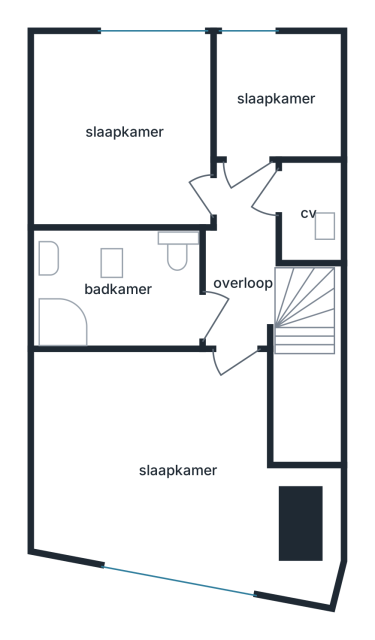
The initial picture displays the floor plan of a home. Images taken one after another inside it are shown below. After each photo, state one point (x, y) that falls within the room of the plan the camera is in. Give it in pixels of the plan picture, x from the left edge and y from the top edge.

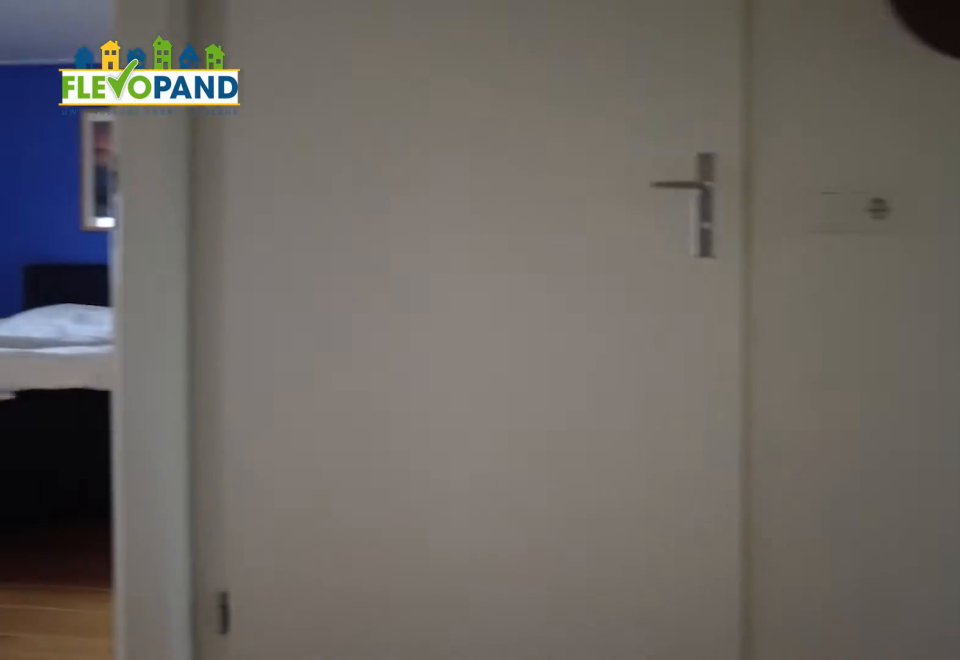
(242, 256)
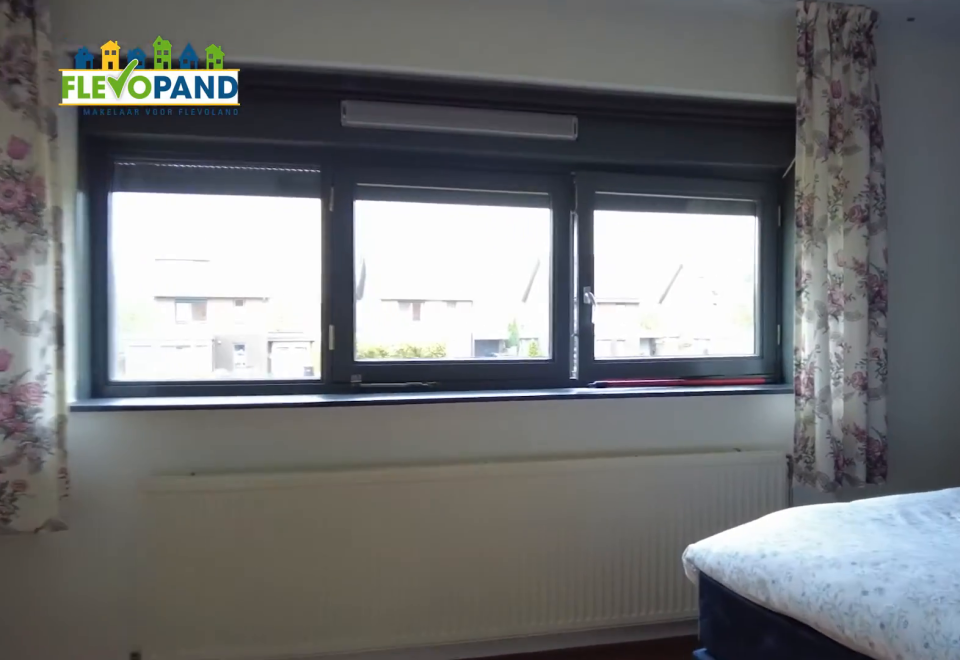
(172, 494)
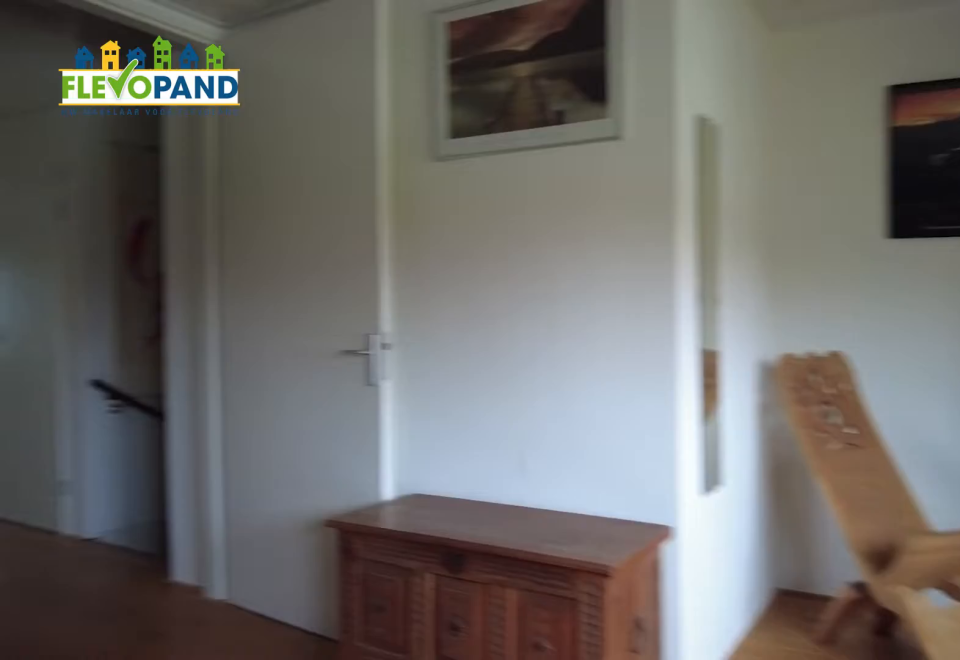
(172, 494)
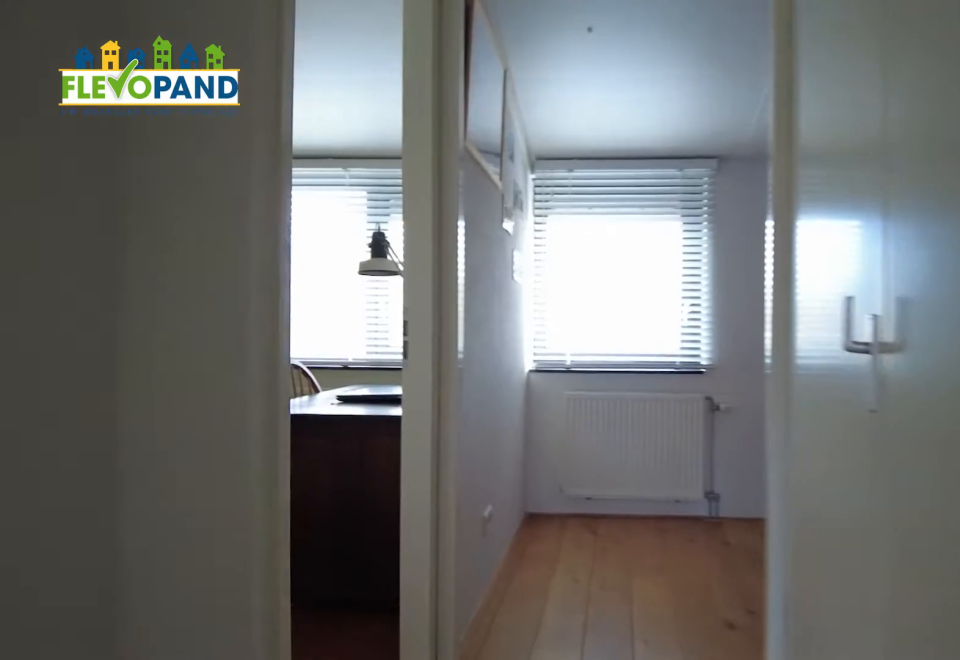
(241, 257)
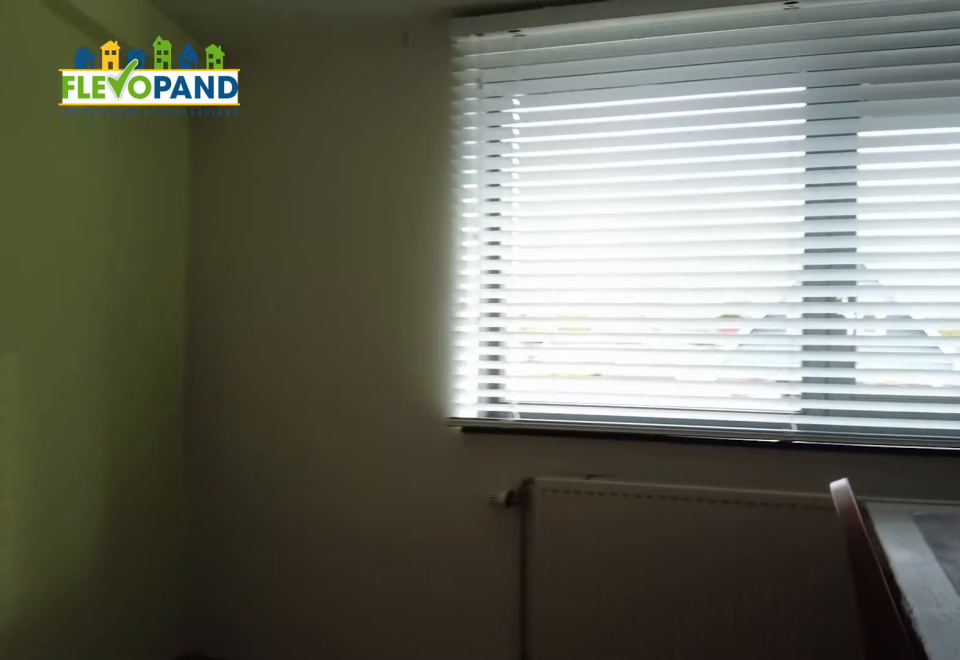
(55, 132)
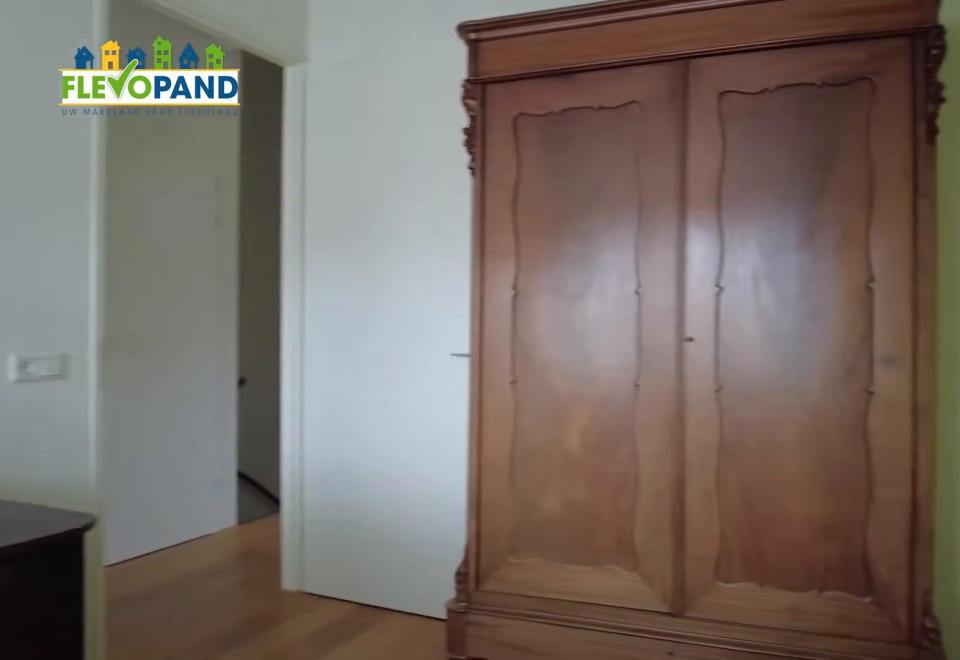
(55, 132)
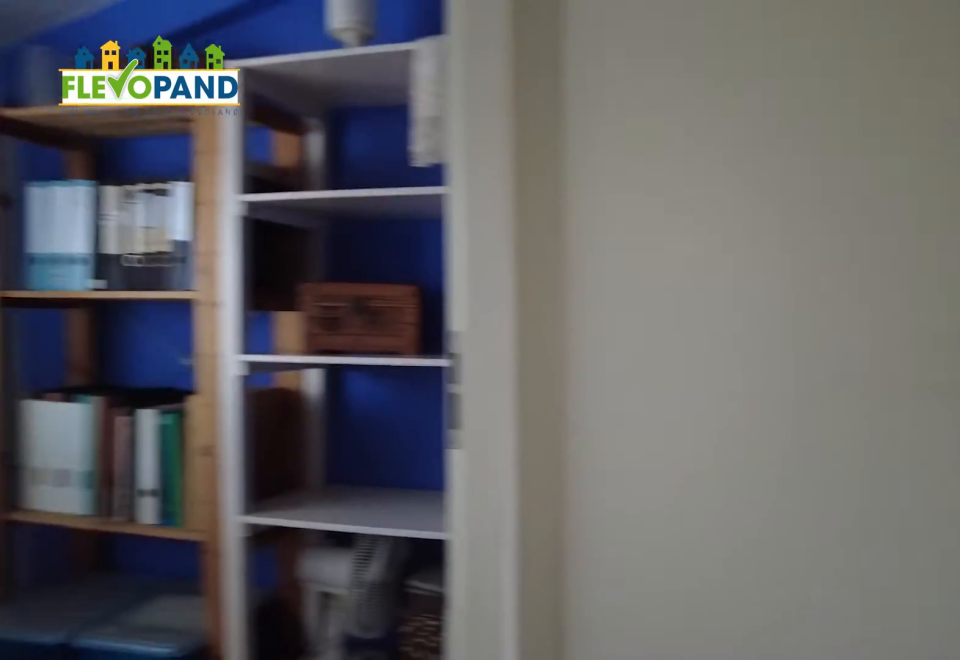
(241, 255)
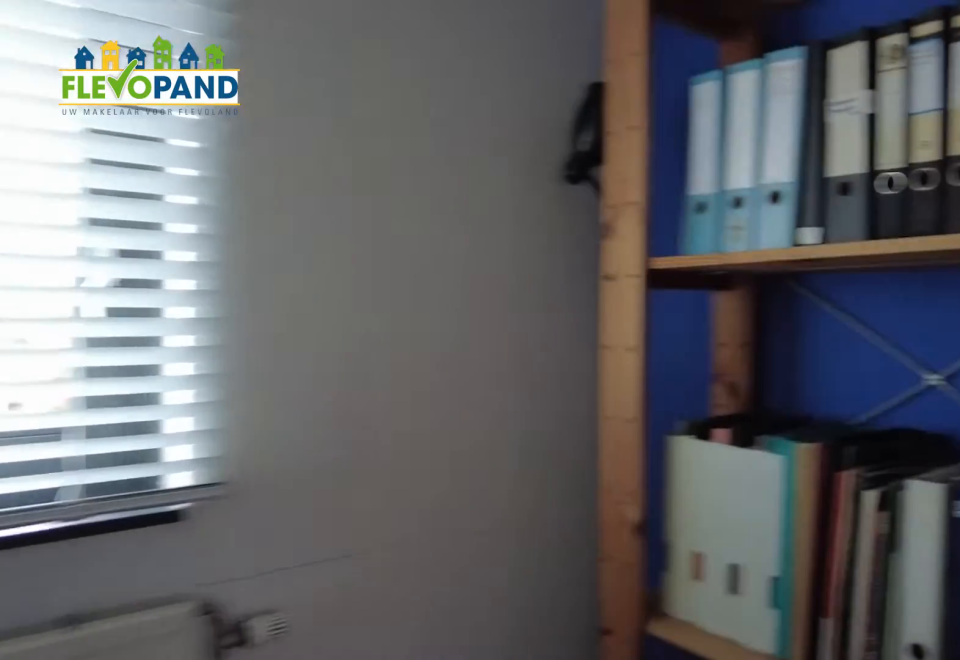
(274, 97)
